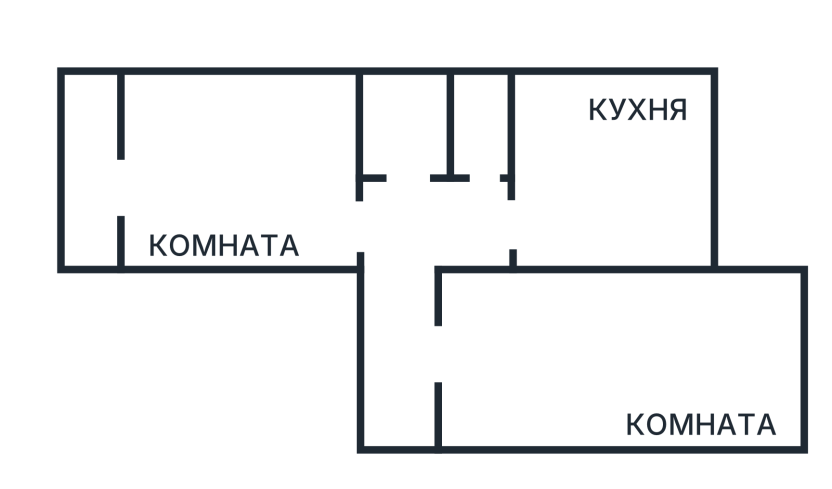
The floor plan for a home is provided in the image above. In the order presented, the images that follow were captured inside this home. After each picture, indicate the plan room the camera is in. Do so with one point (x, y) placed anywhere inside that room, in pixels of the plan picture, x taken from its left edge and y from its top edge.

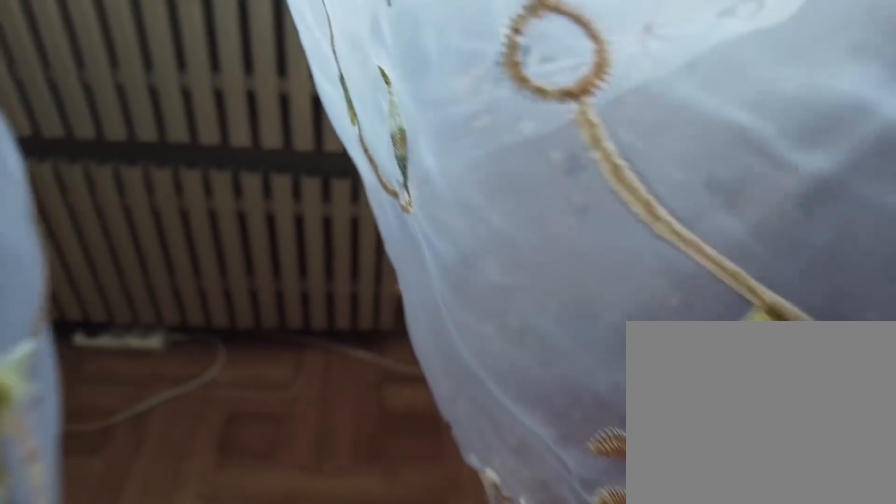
(543, 391)
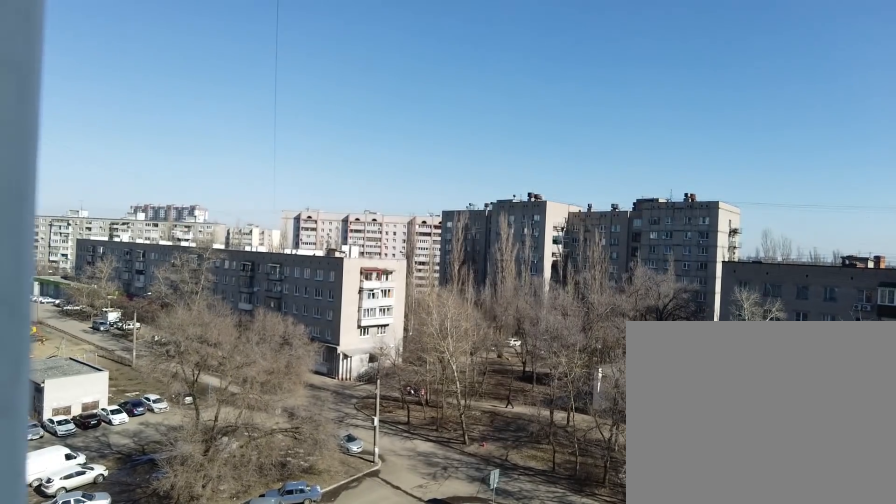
(543, 391)
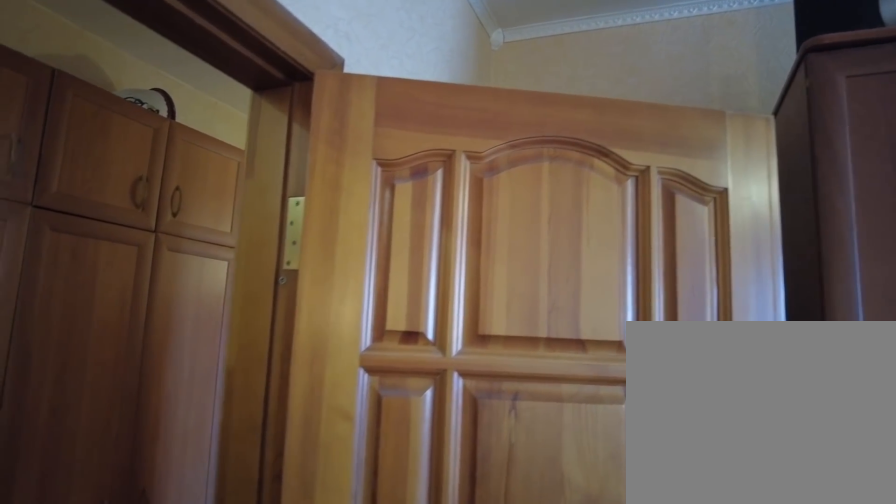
(444, 369)
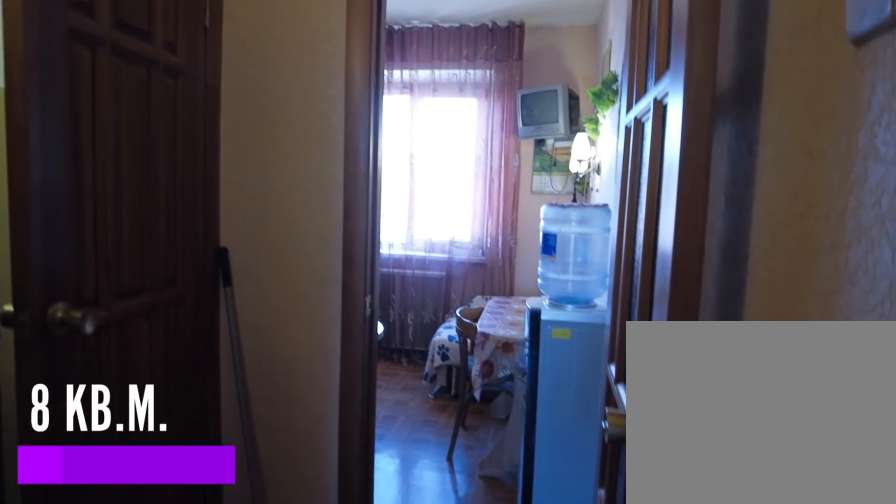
(408, 293)
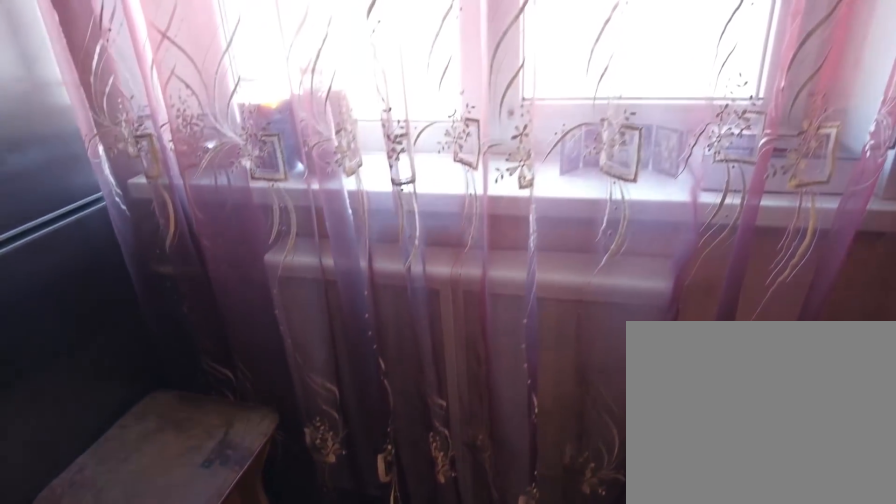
(560, 228)
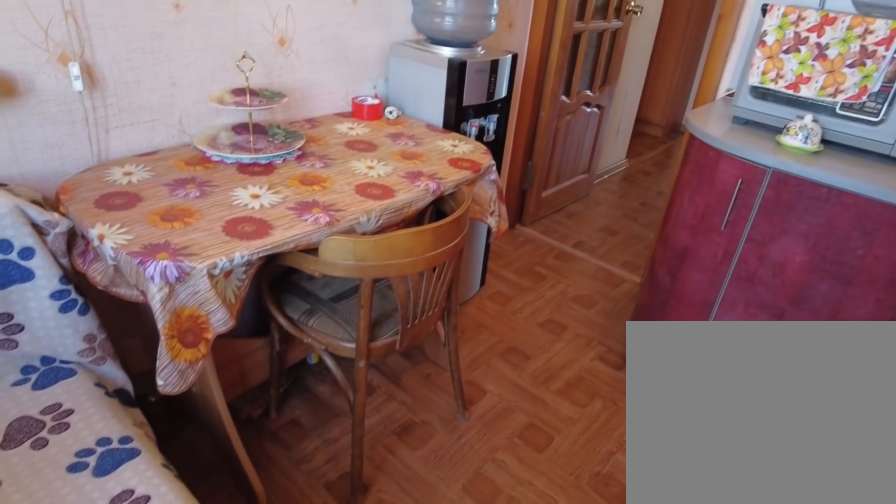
(560, 228)
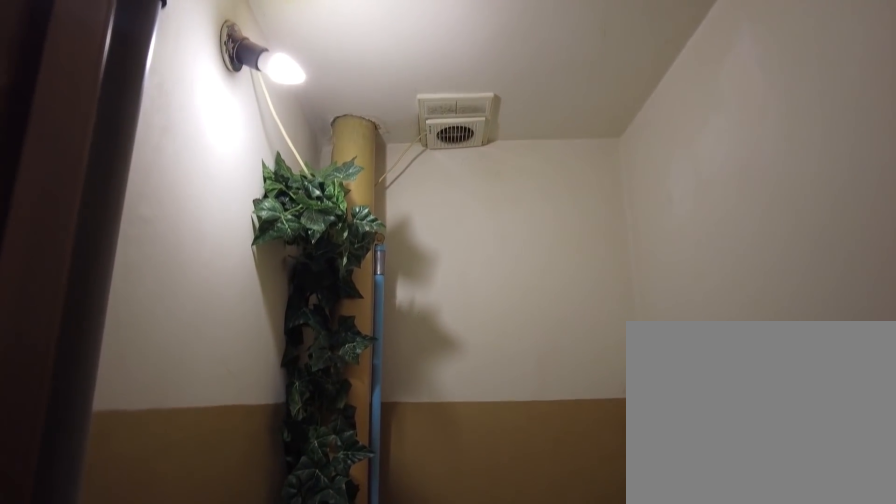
(483, 225)
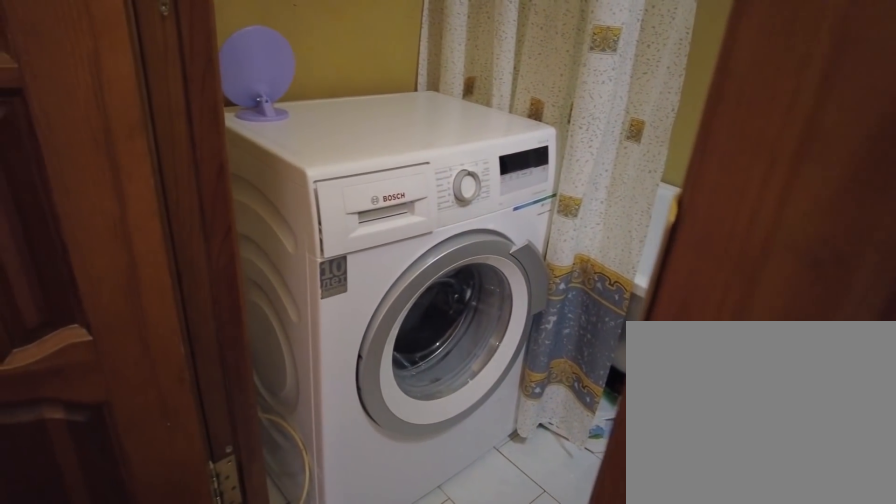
(412, 225)
